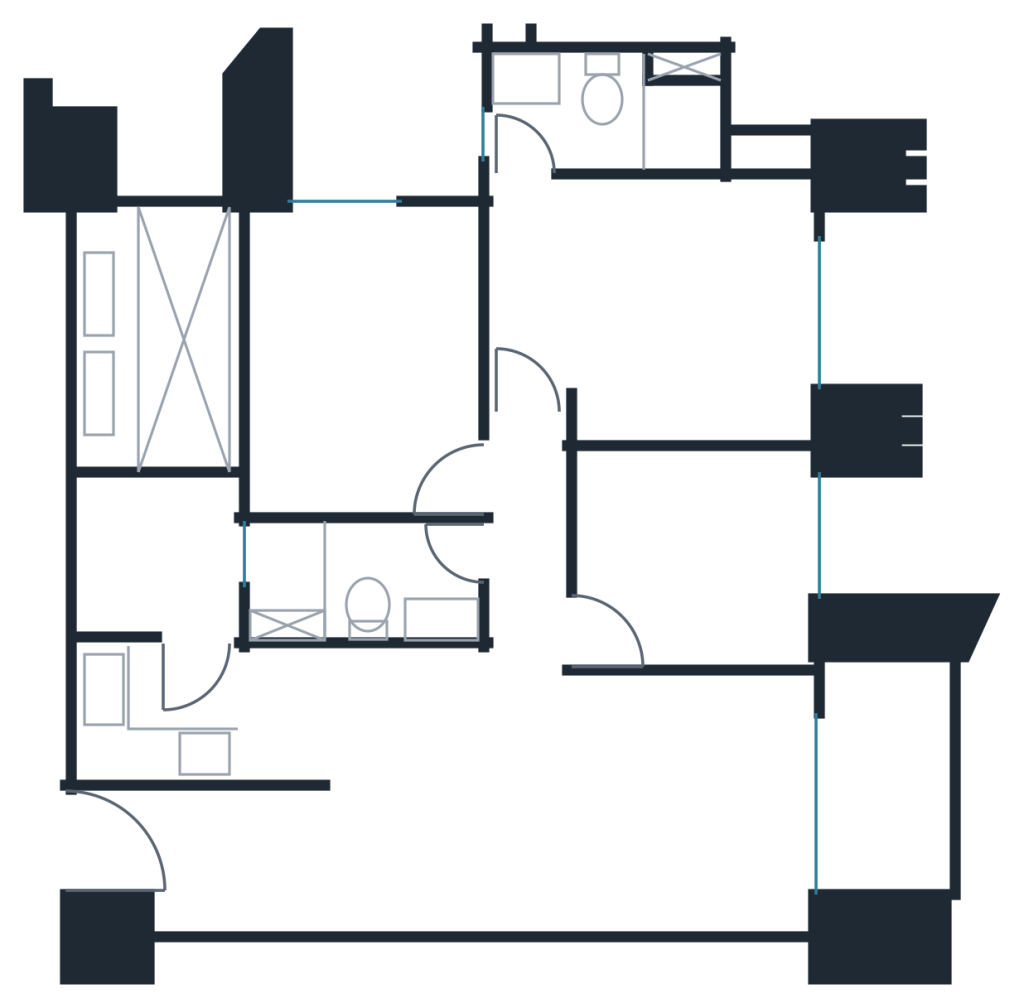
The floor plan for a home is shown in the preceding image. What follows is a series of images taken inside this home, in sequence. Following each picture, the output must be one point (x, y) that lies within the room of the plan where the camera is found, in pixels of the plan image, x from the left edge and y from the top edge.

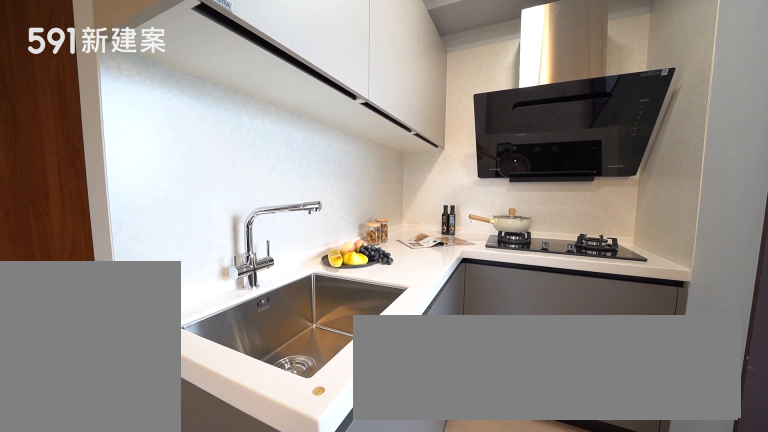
(206, 716)
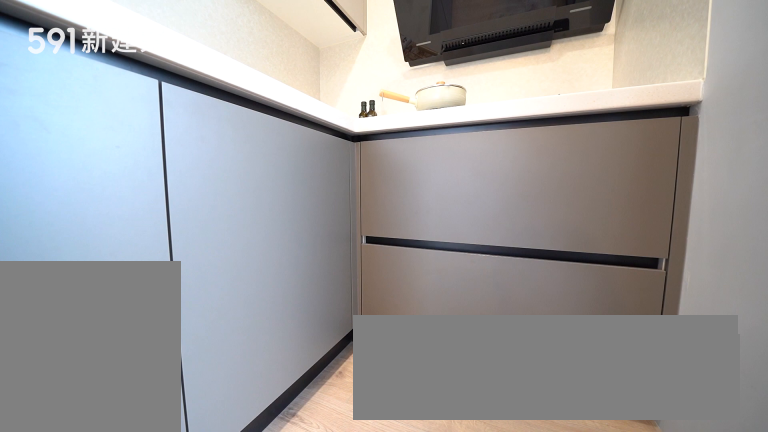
(206, 716)
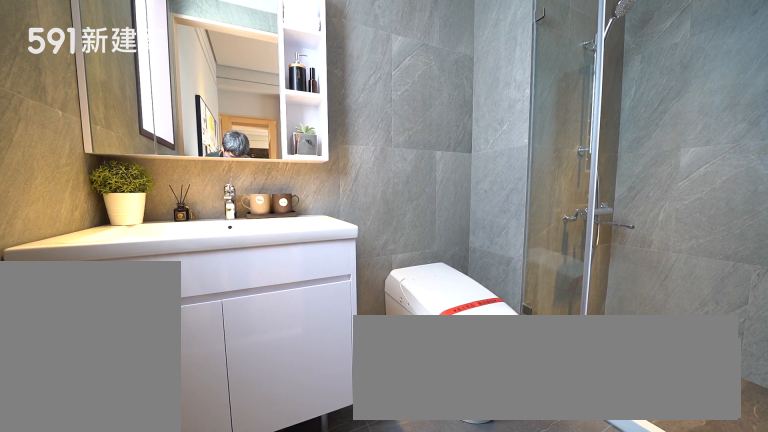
(605, 105)
